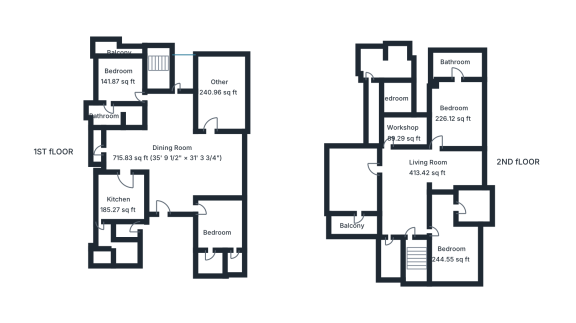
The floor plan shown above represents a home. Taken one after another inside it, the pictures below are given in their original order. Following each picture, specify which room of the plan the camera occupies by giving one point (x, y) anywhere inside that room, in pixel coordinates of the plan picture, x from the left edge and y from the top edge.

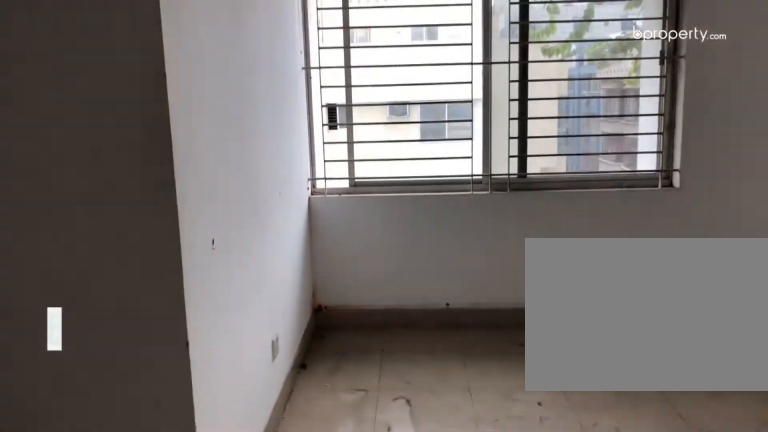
(458, 251)
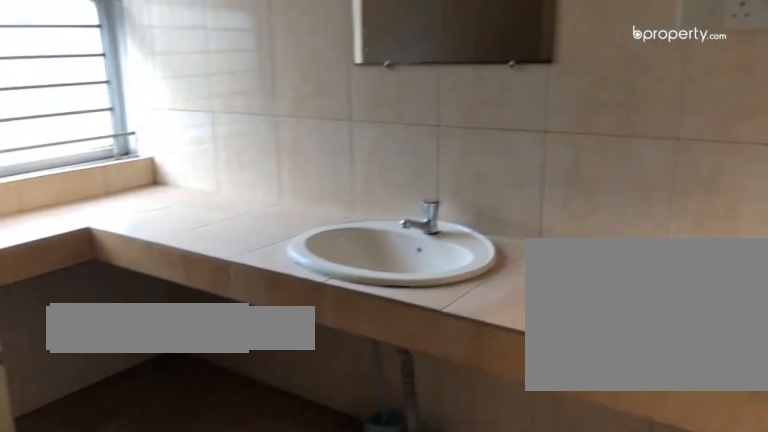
(475, 211)
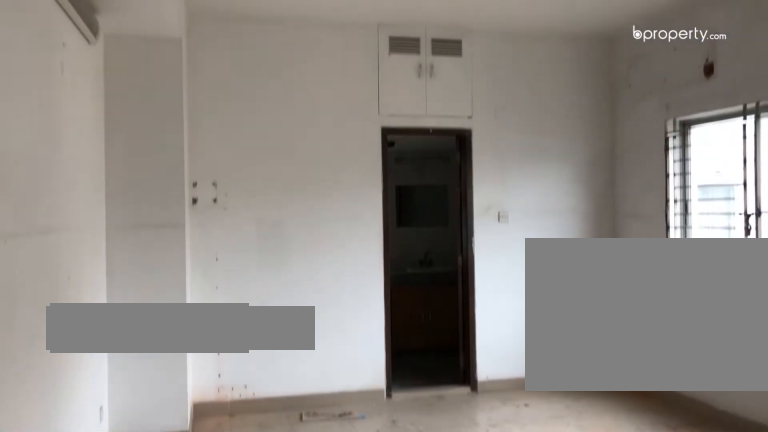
(455, 114)
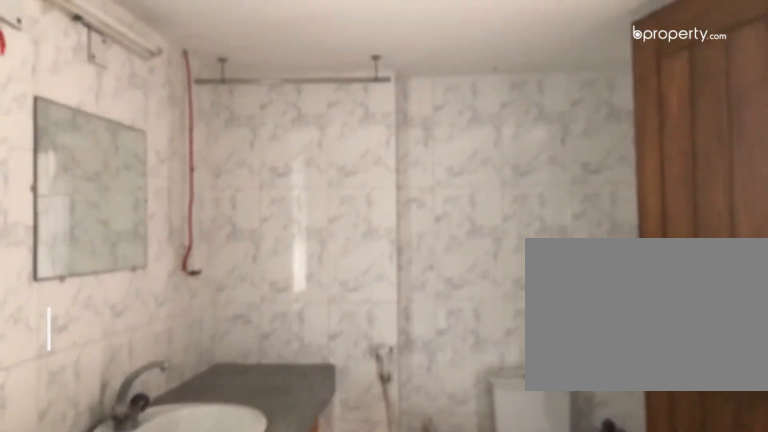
(461, 70)
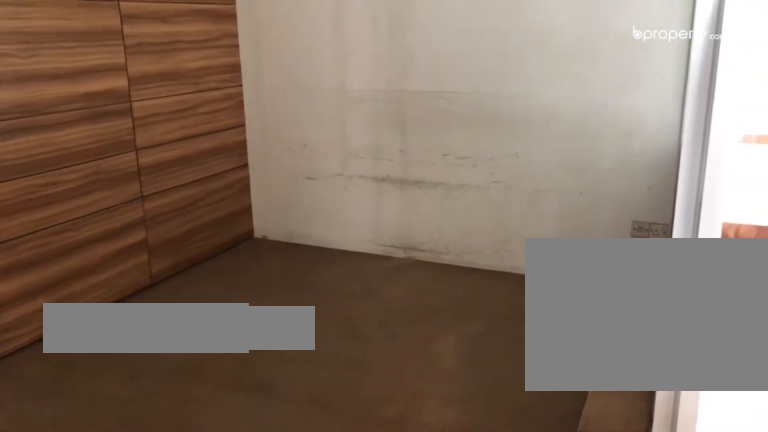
(400, 138)
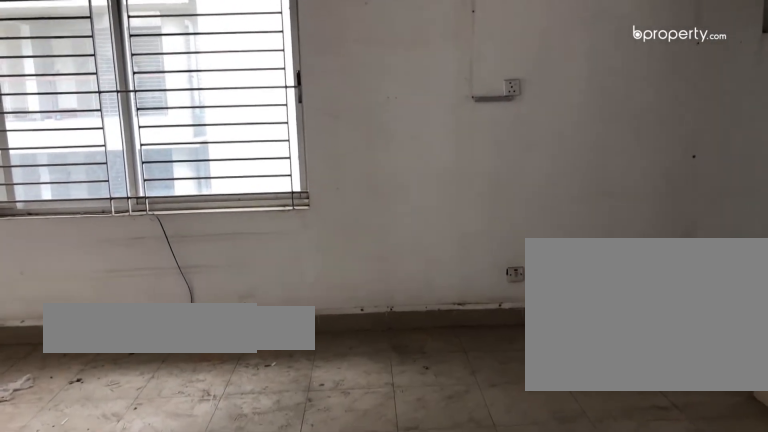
(372, 182)
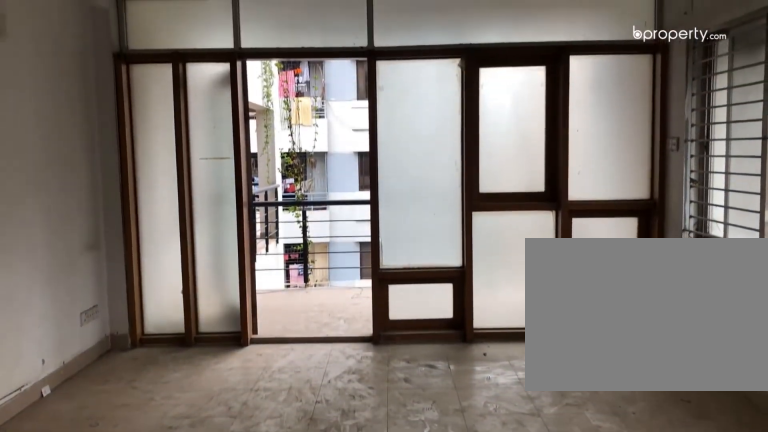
(356, 185)
